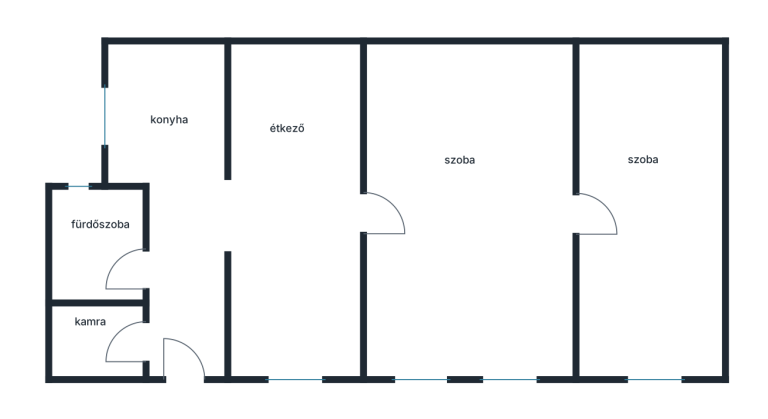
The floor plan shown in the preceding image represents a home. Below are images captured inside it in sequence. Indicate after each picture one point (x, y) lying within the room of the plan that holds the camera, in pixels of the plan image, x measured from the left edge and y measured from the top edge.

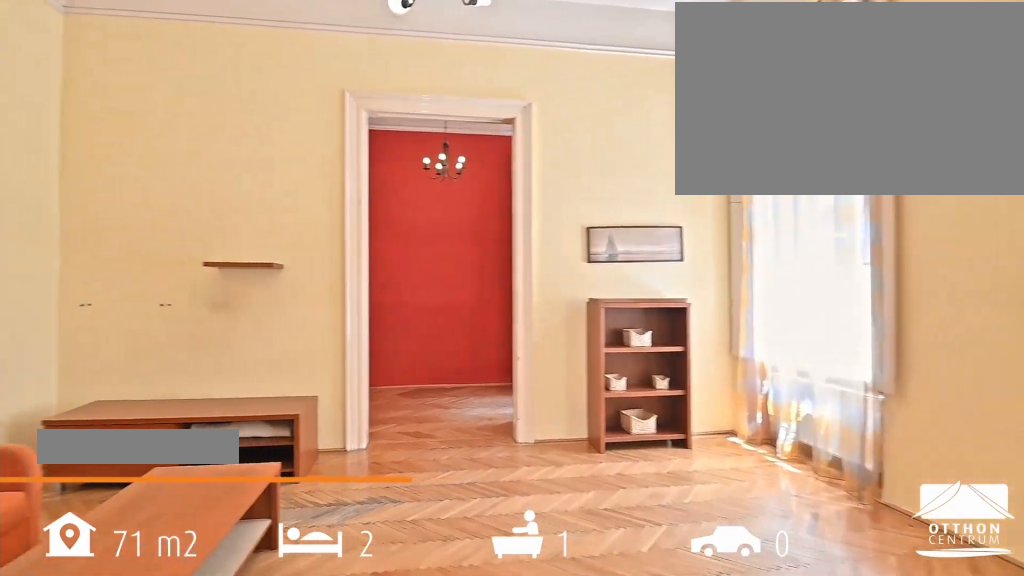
(471, 216)
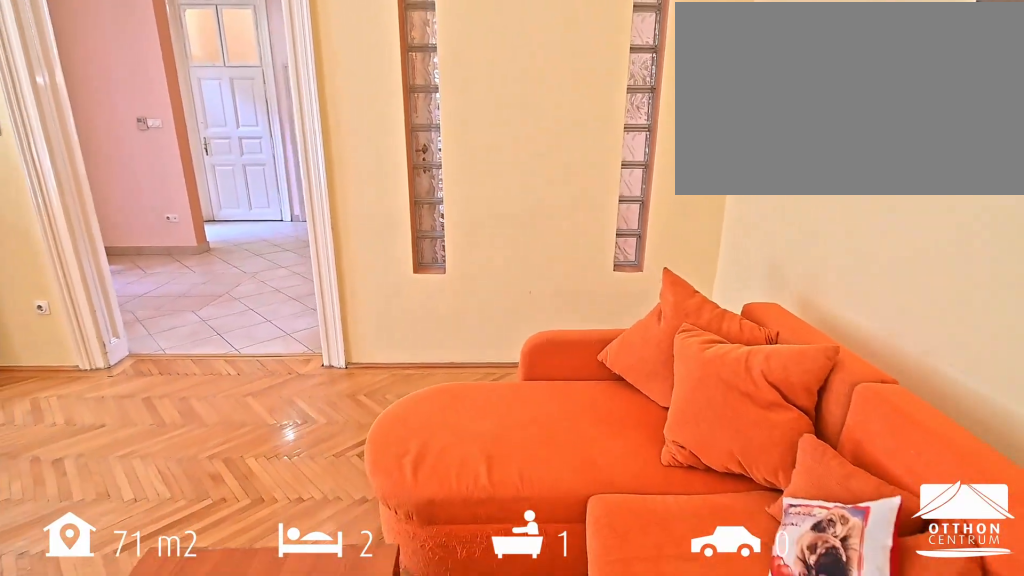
(471, 216)
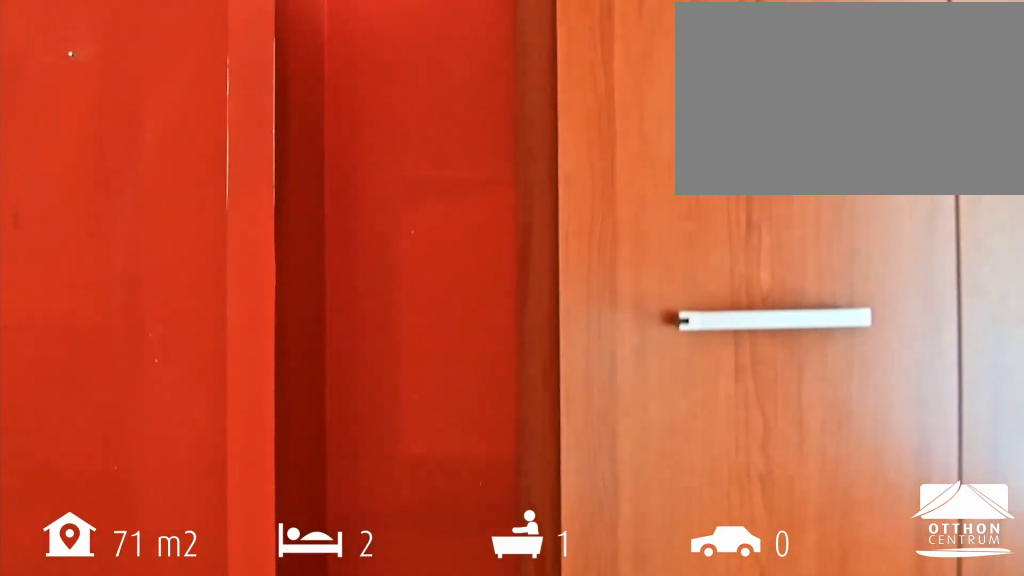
(651, 224)
